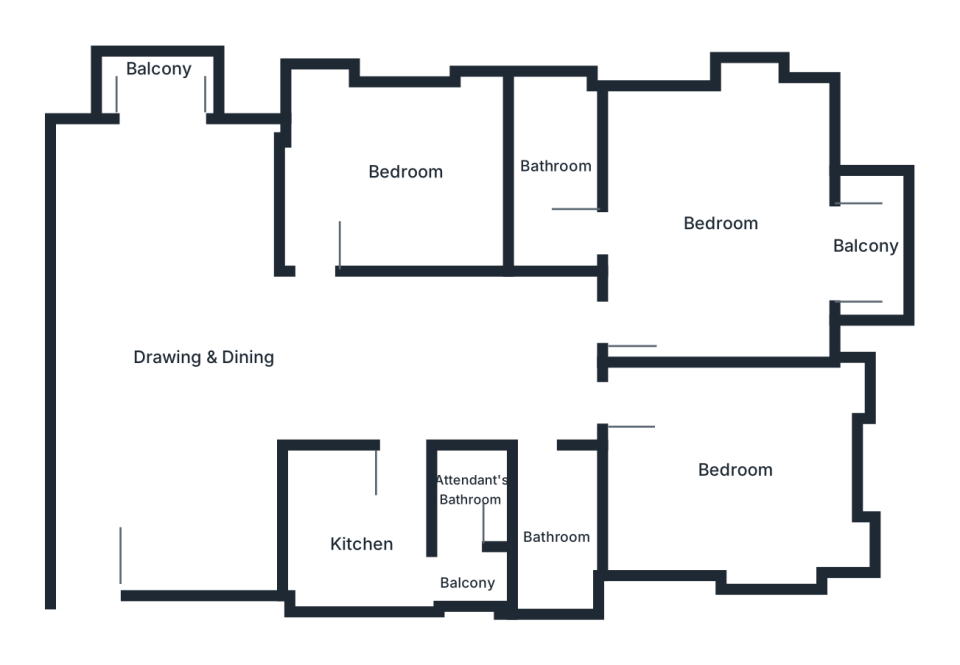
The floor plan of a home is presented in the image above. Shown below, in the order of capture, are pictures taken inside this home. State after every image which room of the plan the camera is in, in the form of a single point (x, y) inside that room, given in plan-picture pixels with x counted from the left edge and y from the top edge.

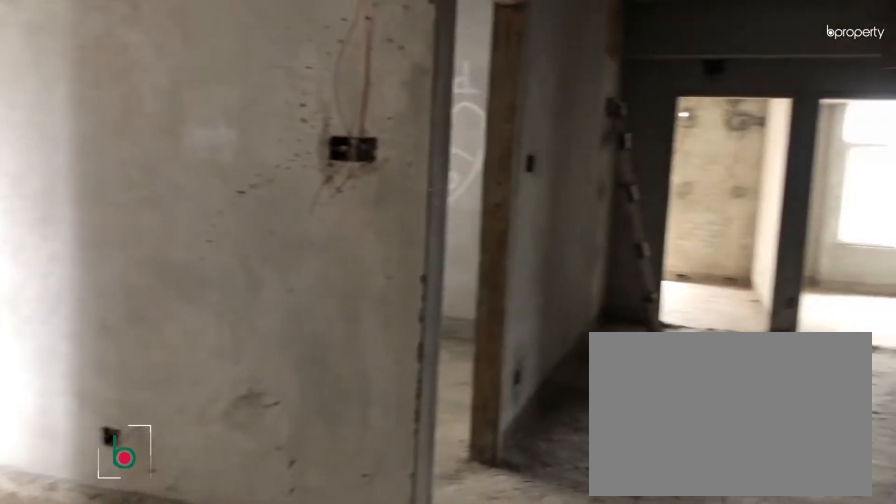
(176, 352)
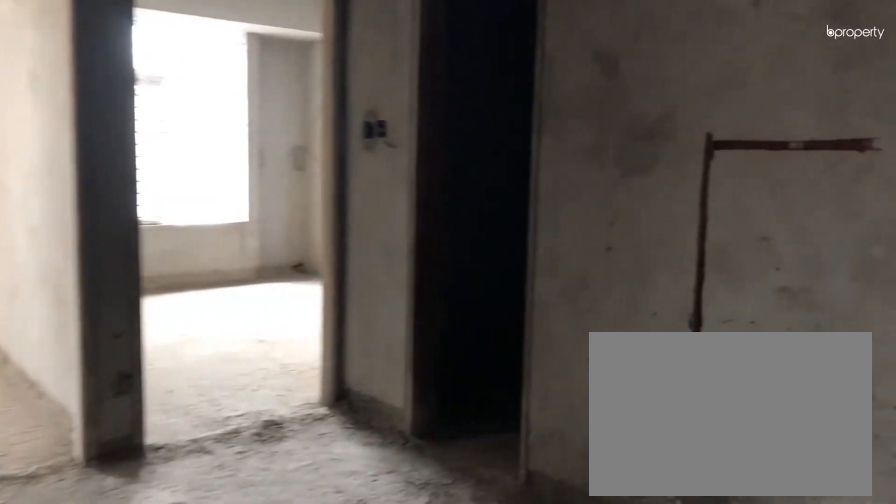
(438, 355)
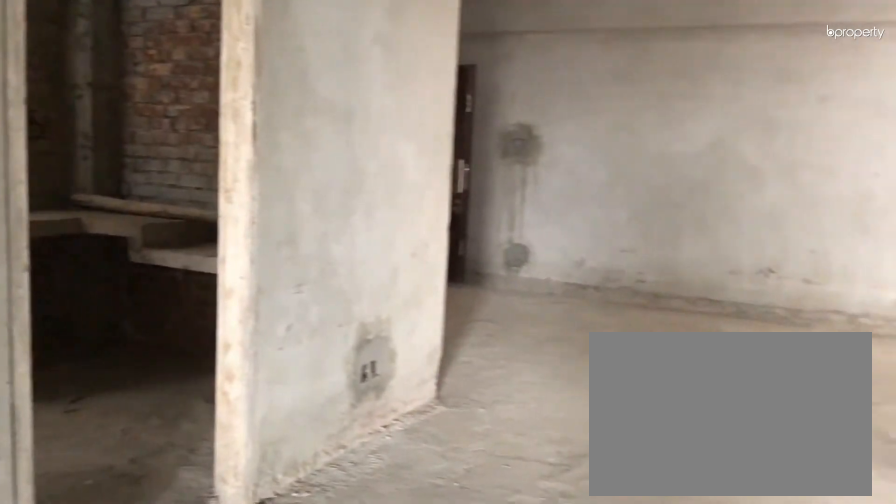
(438, 355)
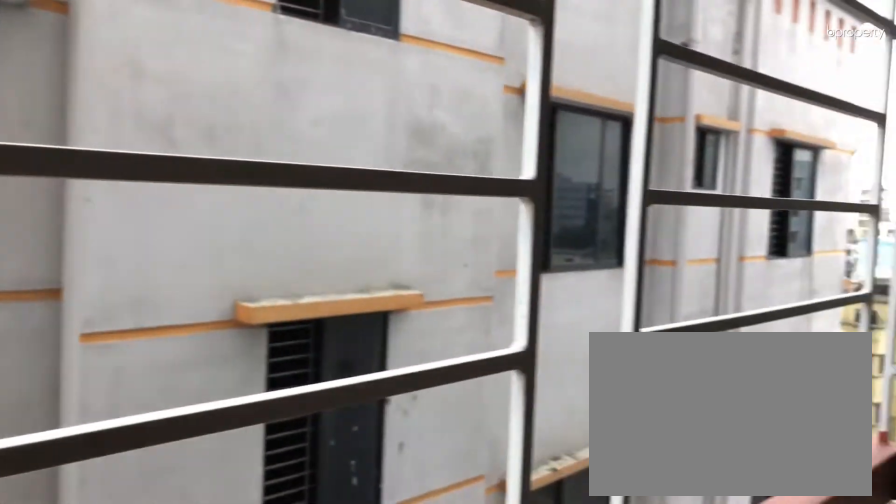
(159, 92)
